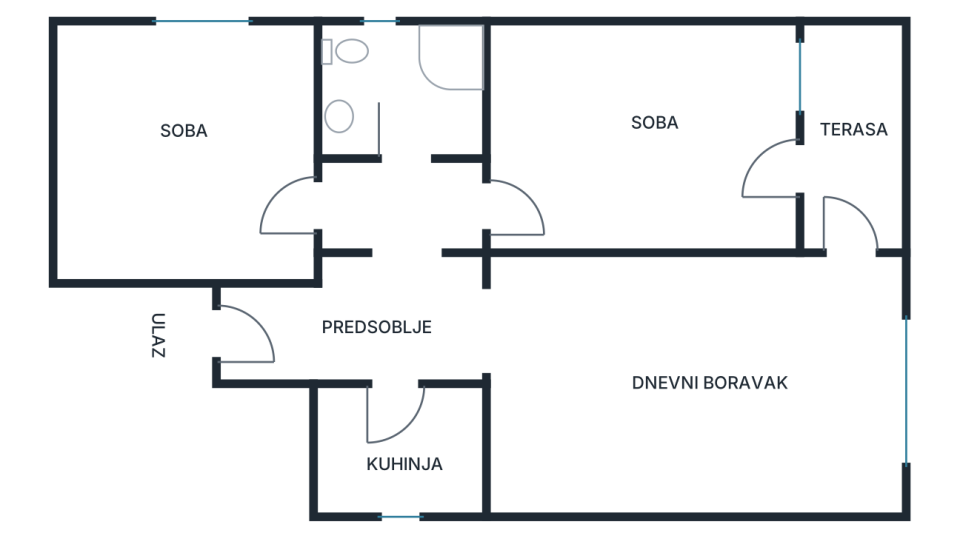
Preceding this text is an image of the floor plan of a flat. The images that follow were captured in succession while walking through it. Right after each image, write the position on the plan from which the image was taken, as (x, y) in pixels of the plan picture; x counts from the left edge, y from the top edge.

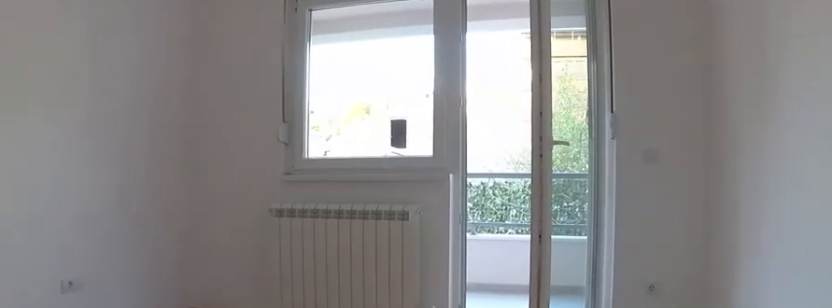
(527, 209)
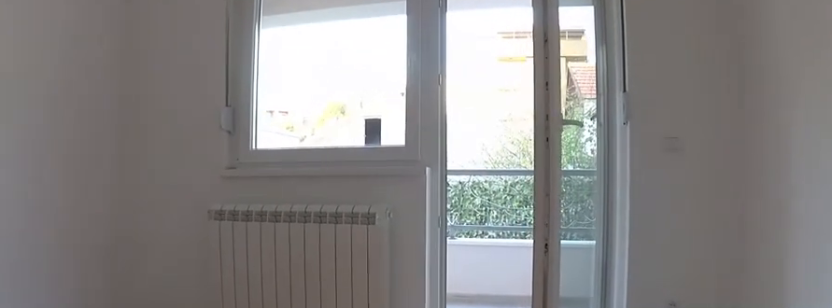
(565, 204)
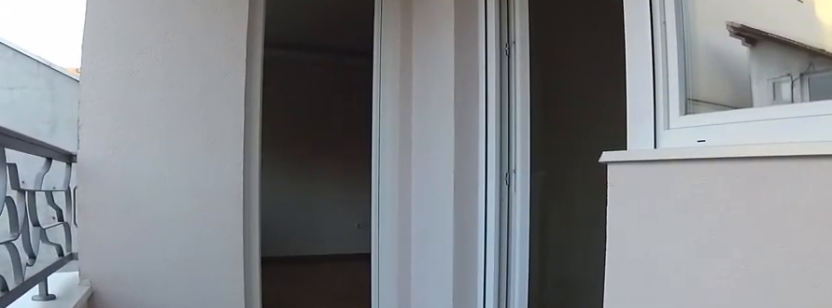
(855, 124)
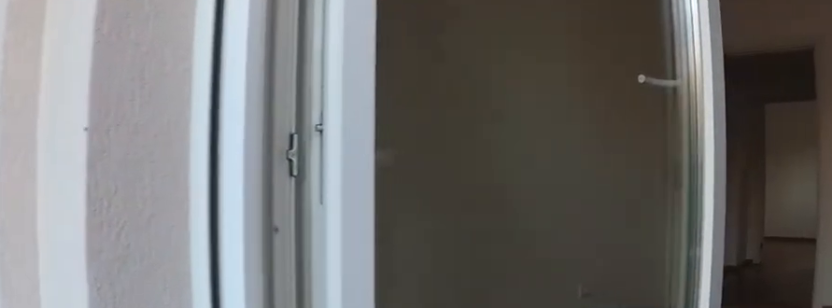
(853, 153)
